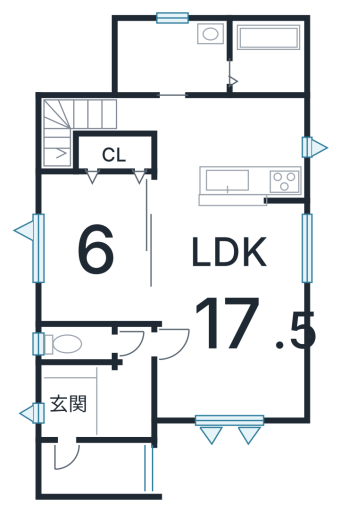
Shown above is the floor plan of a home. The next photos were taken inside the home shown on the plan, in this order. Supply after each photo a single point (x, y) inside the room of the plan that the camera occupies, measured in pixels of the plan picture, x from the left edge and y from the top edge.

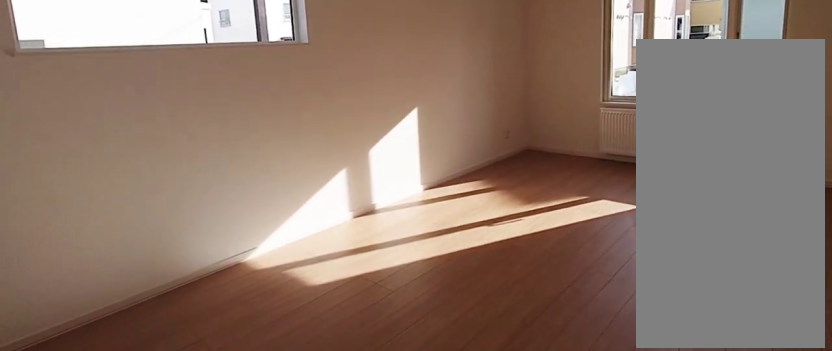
(225, 321)
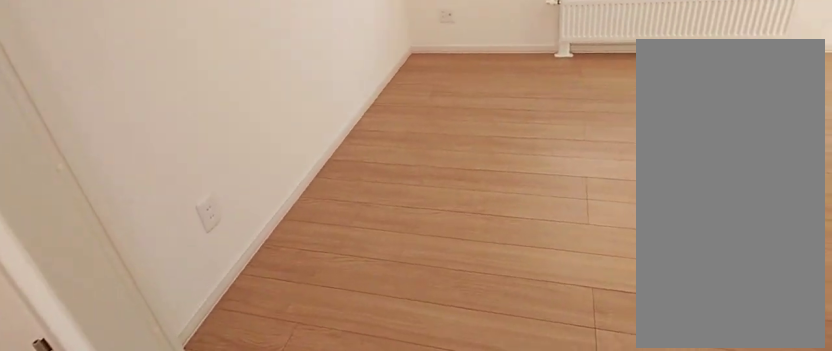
(95, 248)
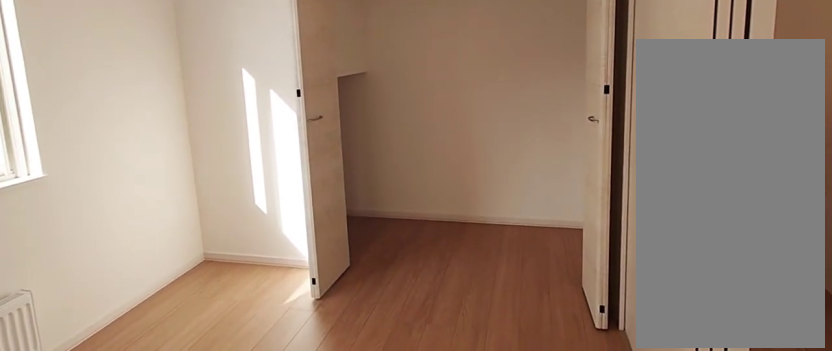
(95, 248)
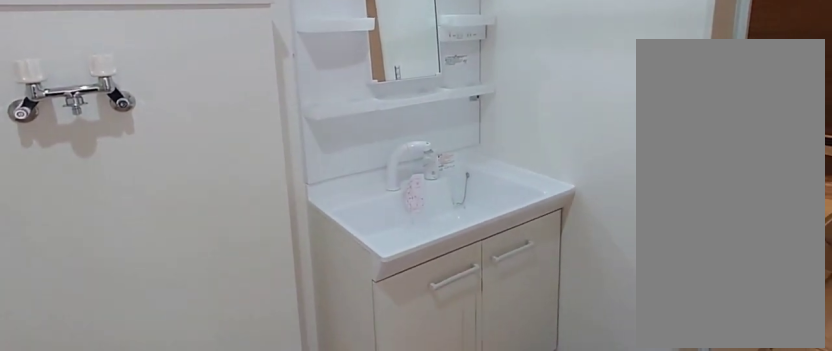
(168, 64)
